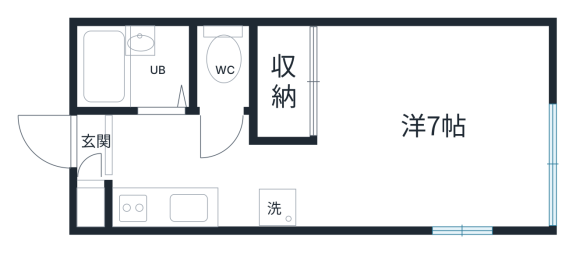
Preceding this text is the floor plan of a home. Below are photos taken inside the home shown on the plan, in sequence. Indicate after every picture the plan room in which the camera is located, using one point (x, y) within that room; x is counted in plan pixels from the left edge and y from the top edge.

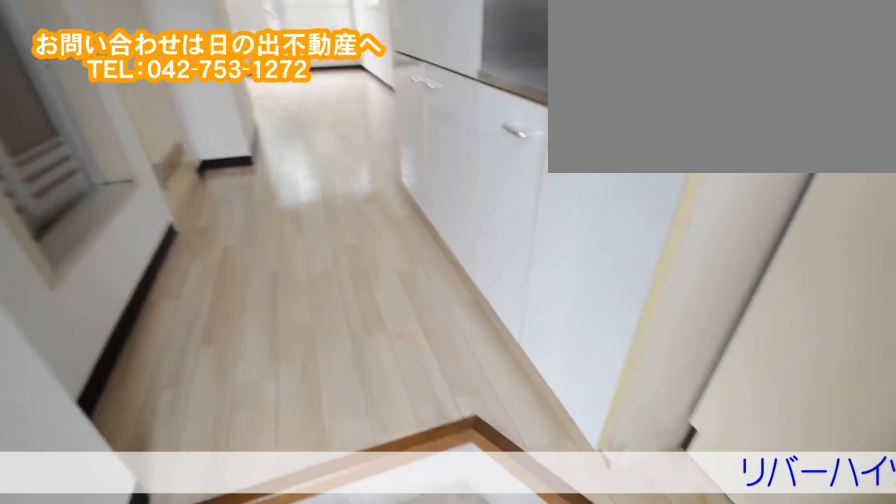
(147, 145)
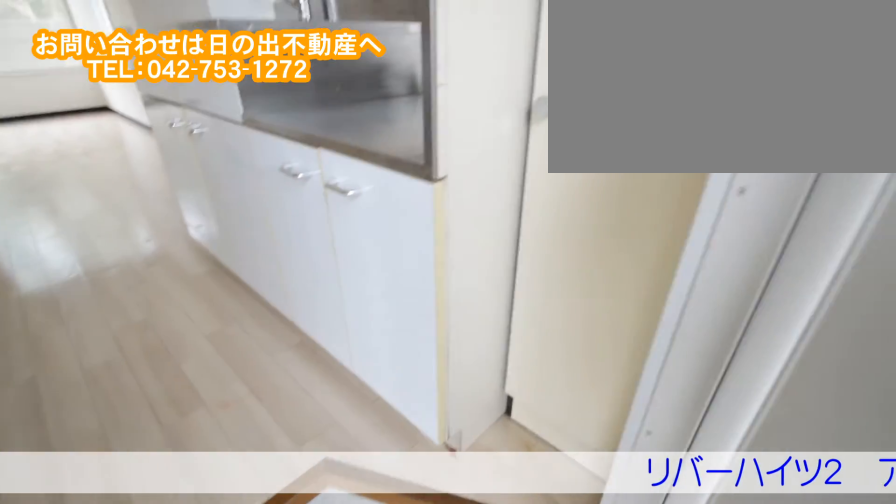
(147, 145)
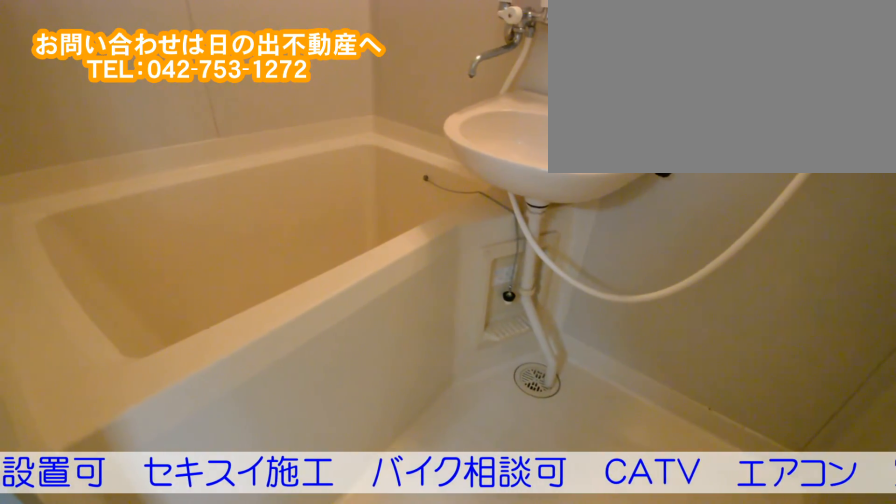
(128, 75)
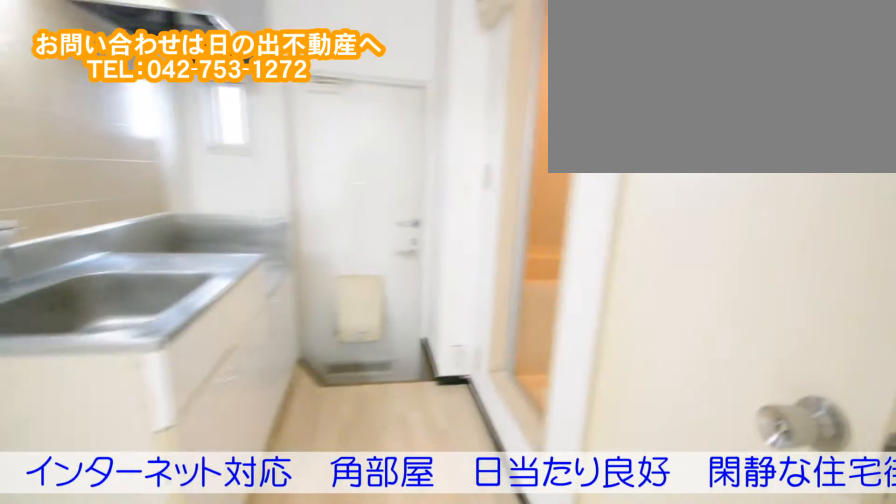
(187, 148)
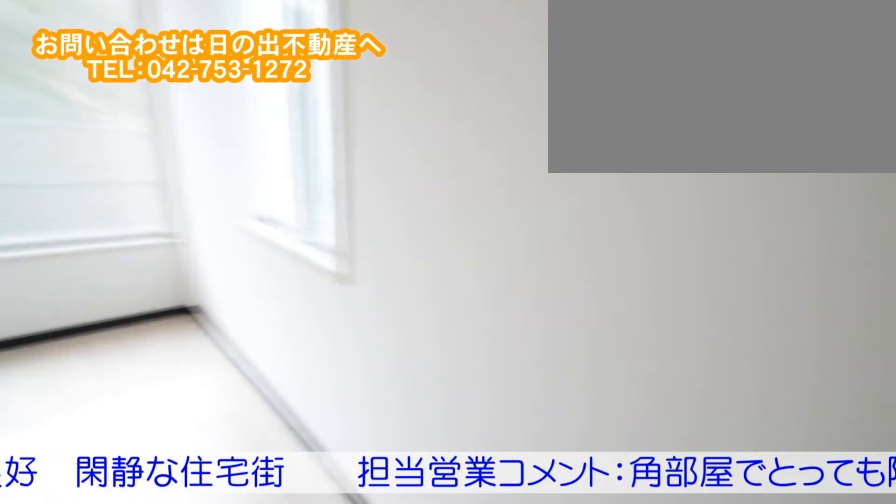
(440, 81)
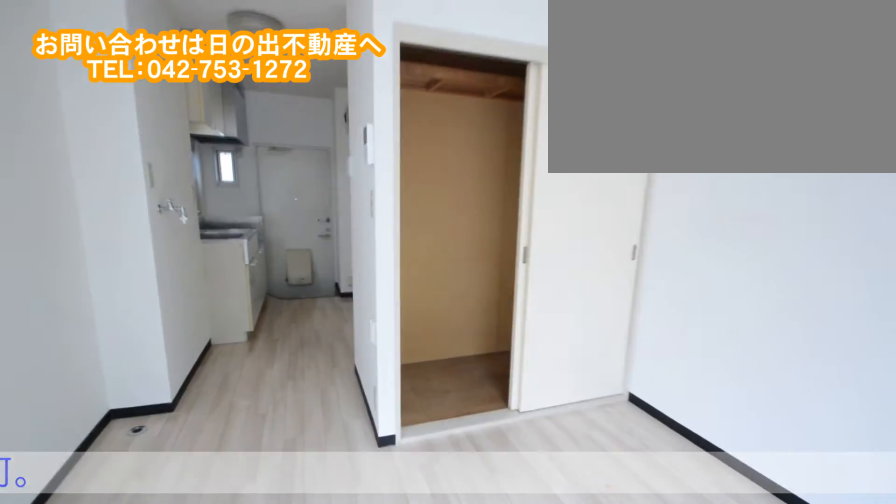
(441, 80)
